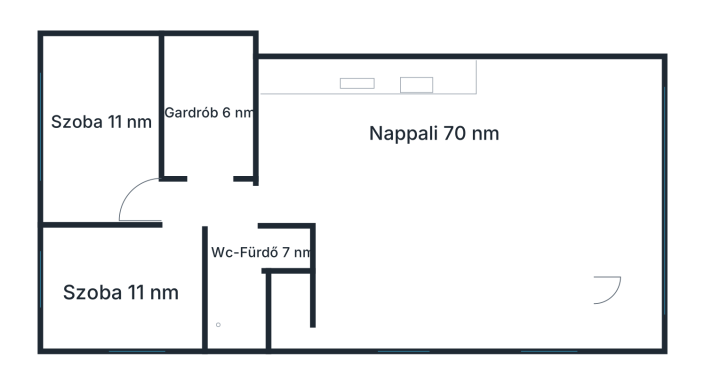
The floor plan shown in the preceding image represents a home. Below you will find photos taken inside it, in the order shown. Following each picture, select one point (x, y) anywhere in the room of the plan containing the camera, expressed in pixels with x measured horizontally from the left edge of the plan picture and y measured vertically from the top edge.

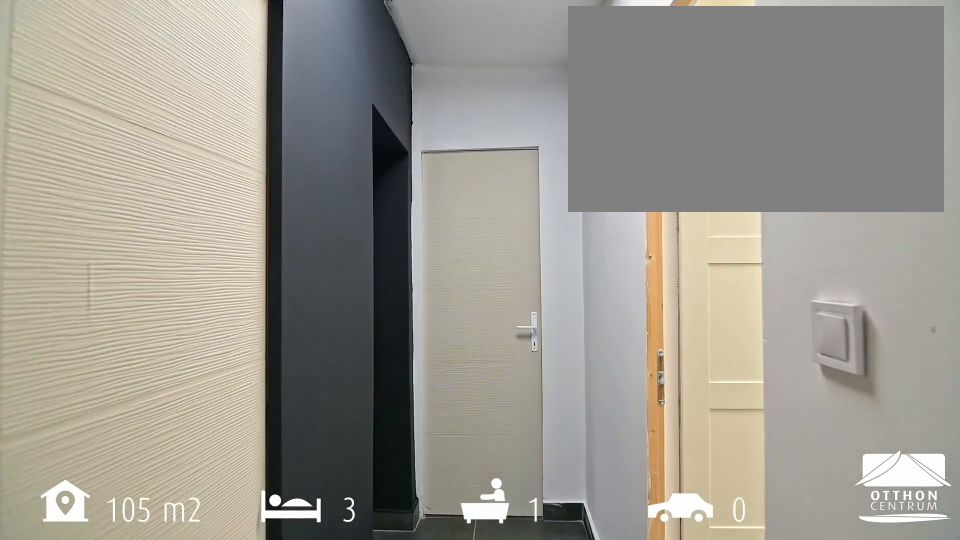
(208, 202)
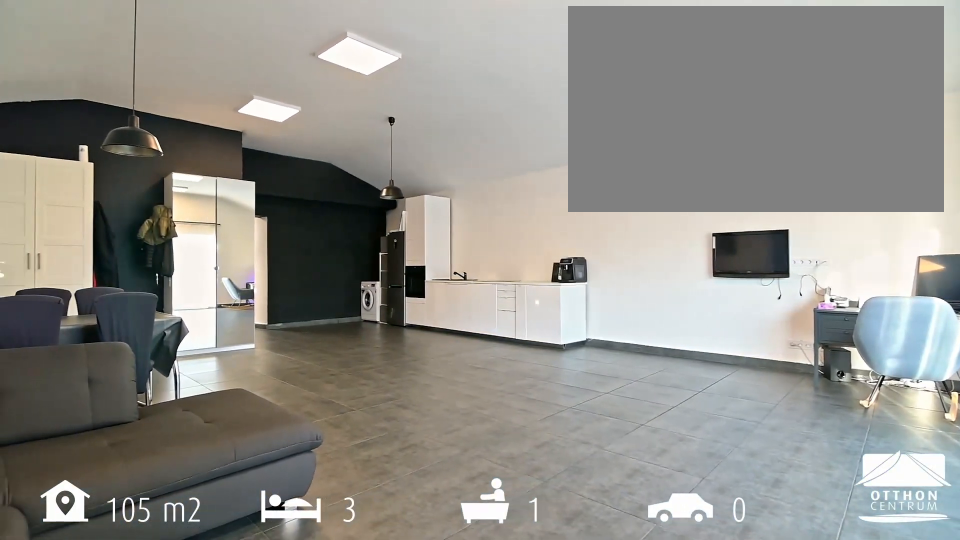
(459, 210)
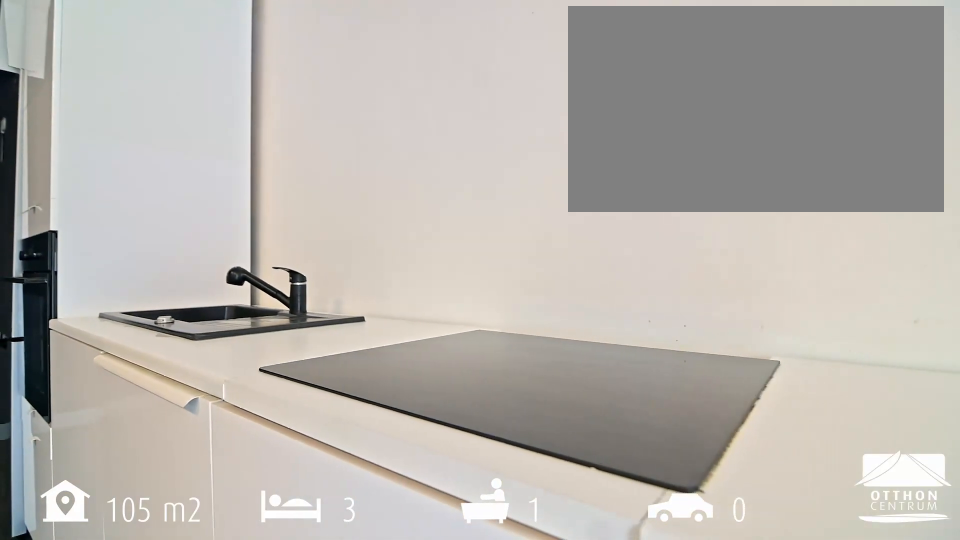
(459, 210)
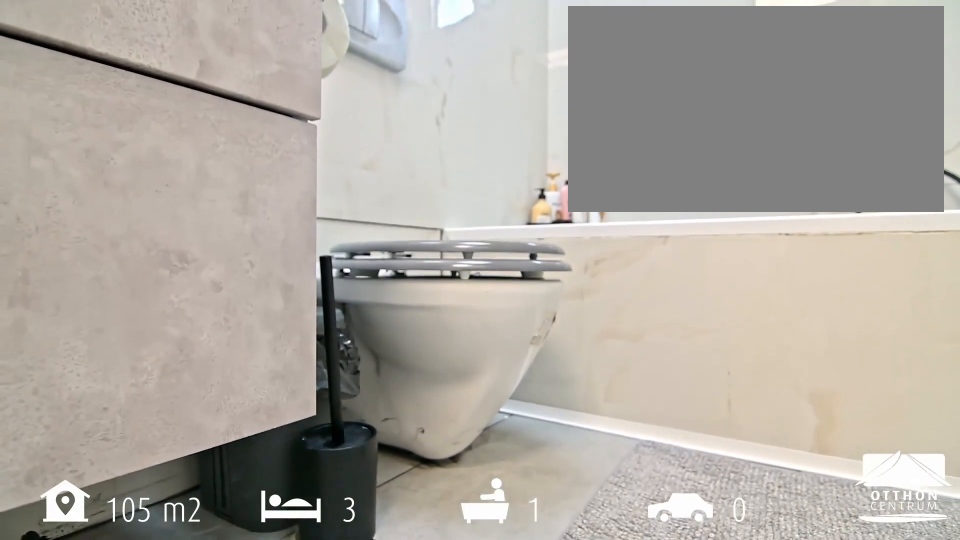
(234, 278)
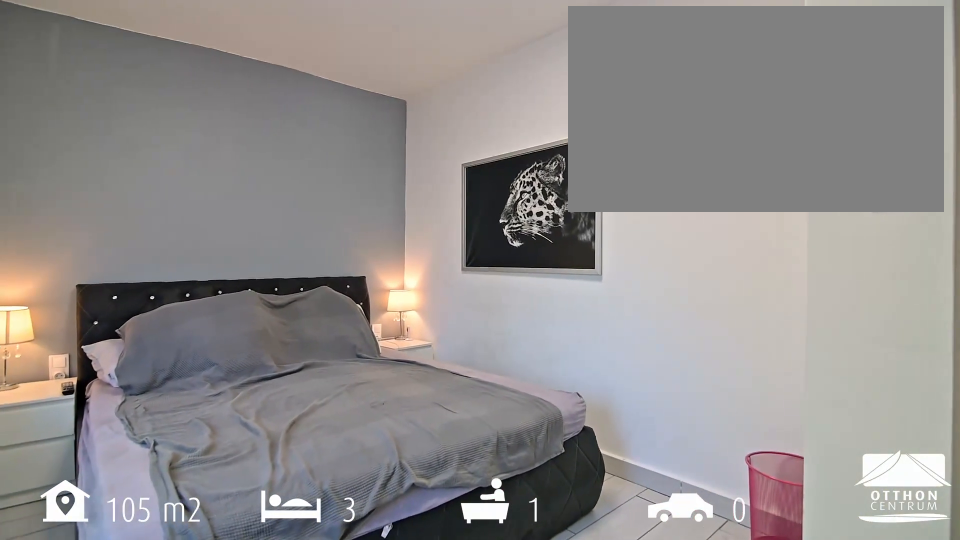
(103, 134)
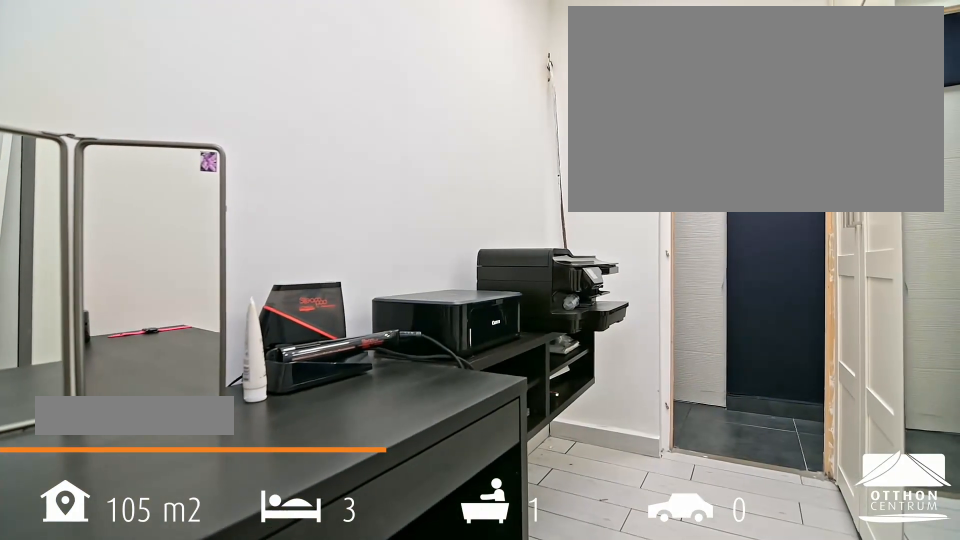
(207, 113)
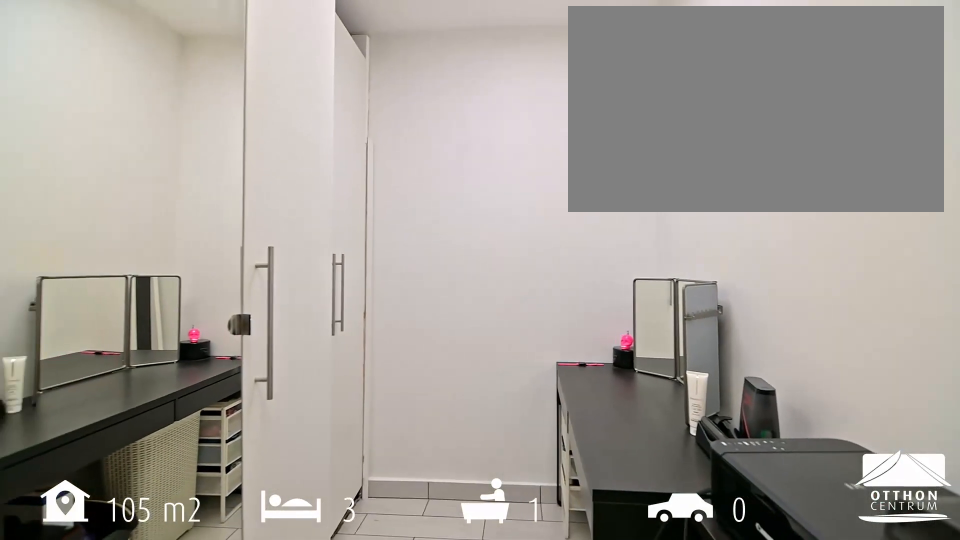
(207, 113)
